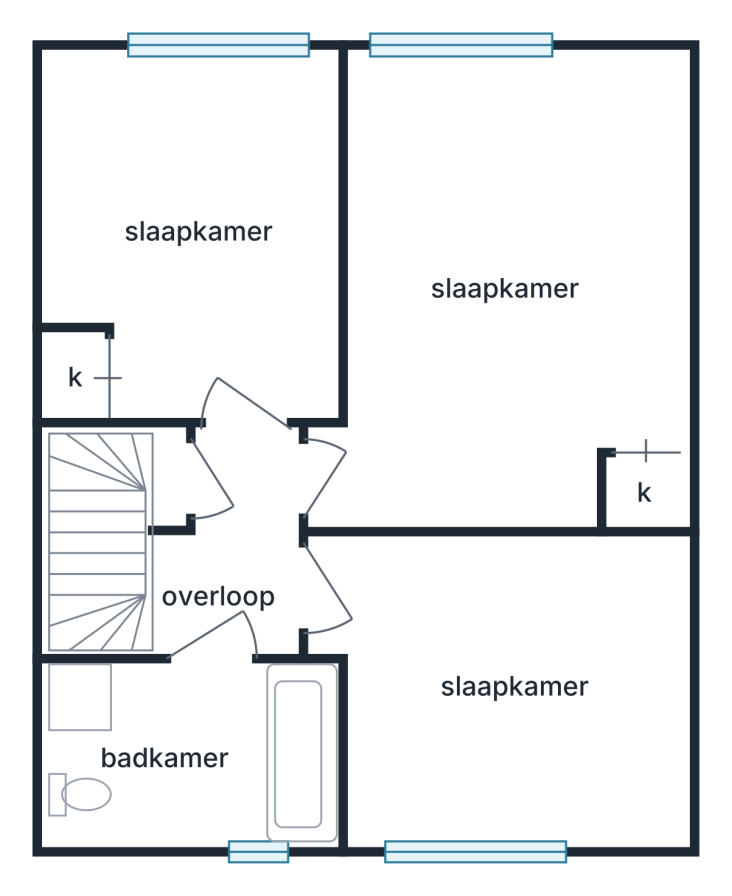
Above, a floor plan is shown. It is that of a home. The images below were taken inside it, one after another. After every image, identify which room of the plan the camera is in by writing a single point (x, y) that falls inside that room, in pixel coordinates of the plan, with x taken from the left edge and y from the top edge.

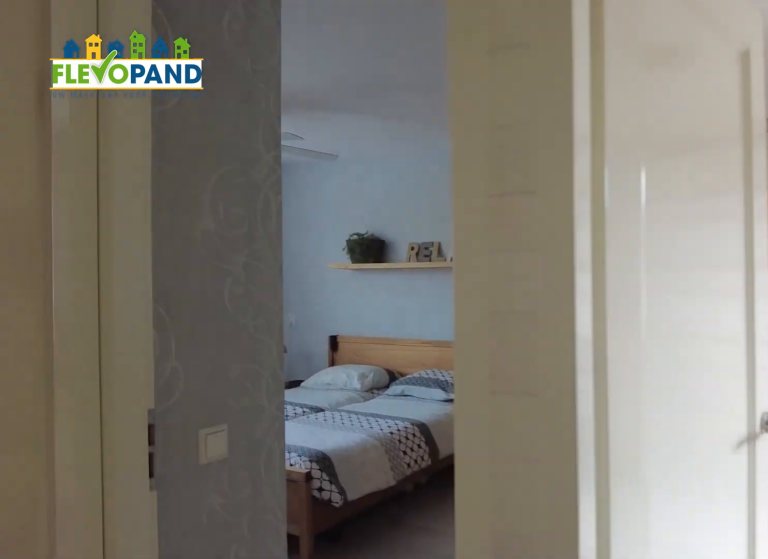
(233, 556)
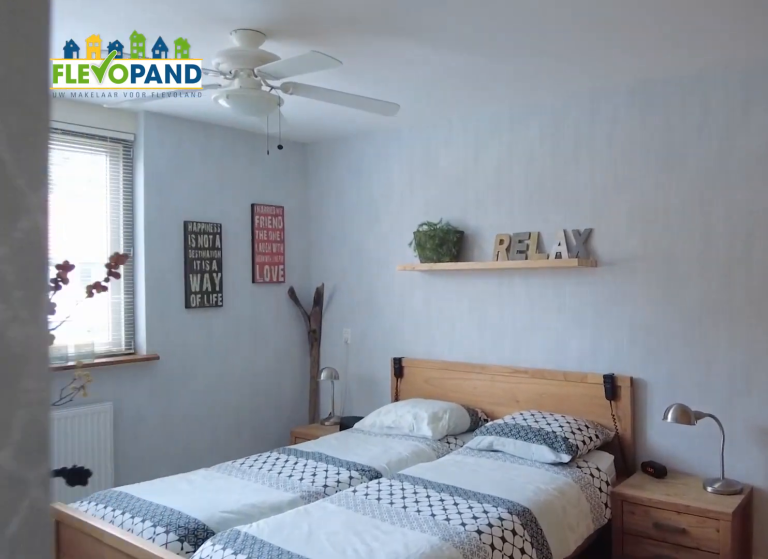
(486, 514)
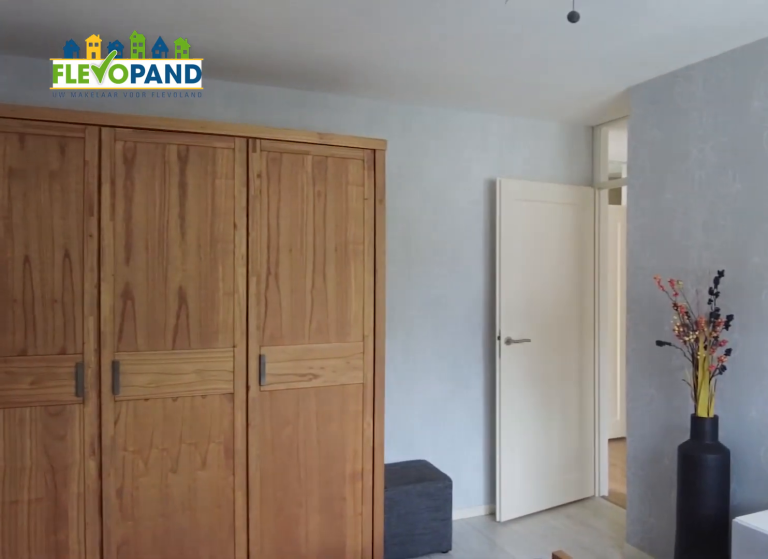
(486, 514)
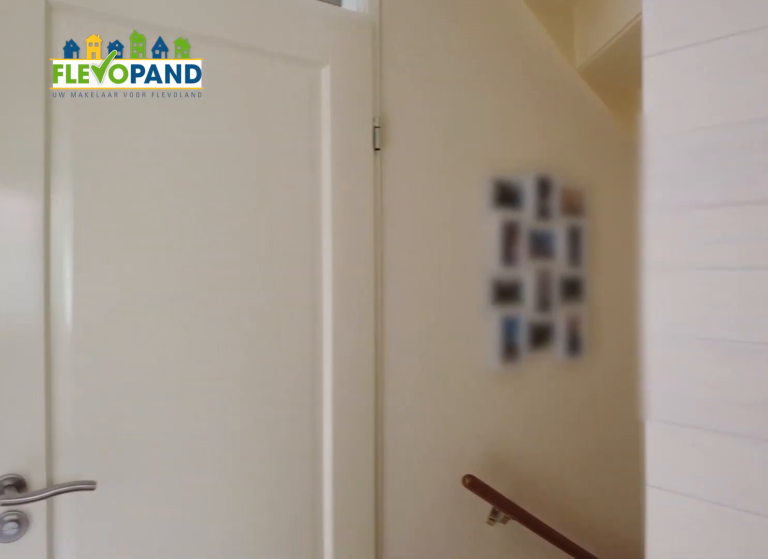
(235, 552)
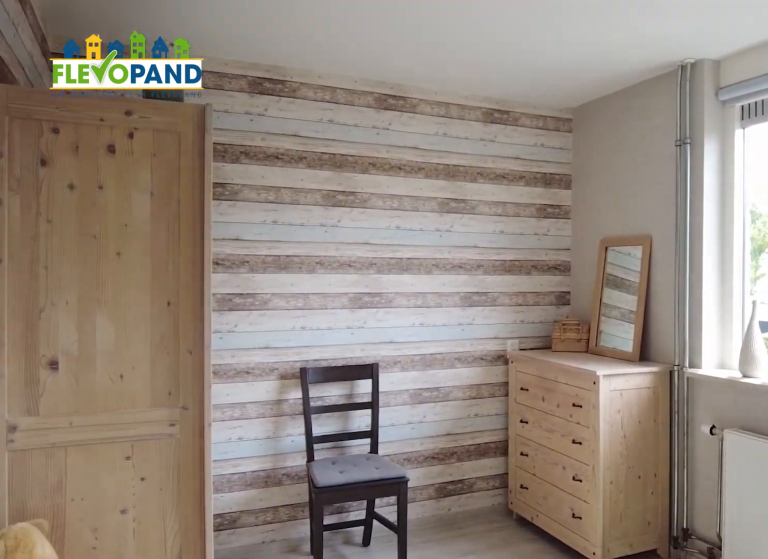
(507, 685)
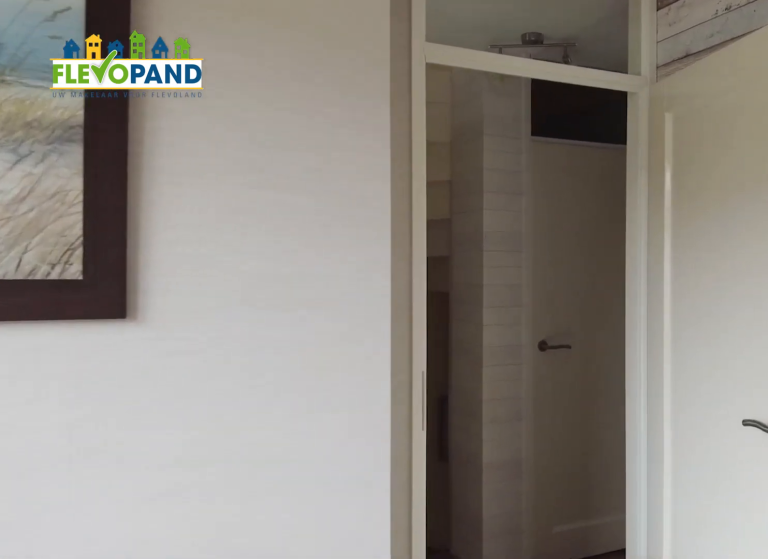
(507, 685)
